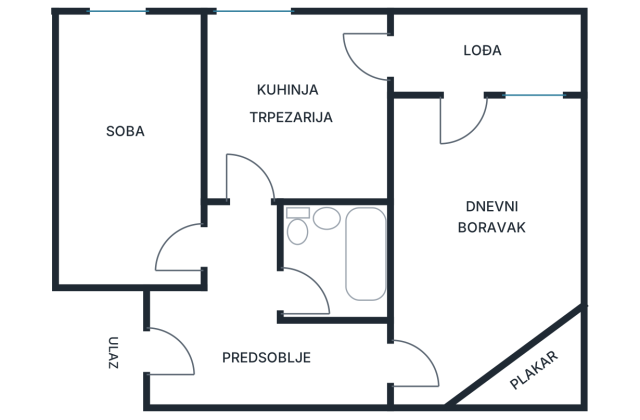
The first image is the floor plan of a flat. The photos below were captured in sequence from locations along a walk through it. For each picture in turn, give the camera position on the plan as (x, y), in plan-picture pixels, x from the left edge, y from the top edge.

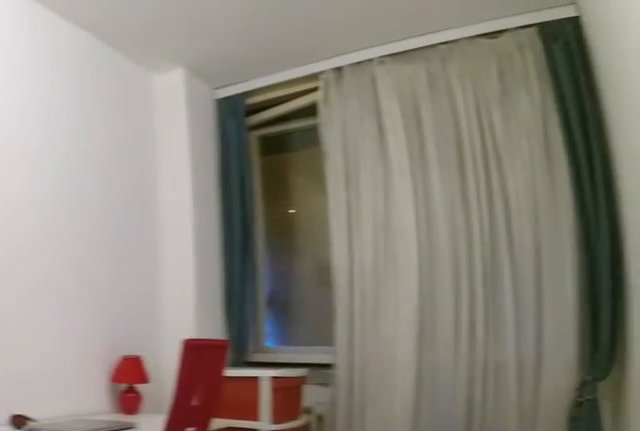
(164, 247)
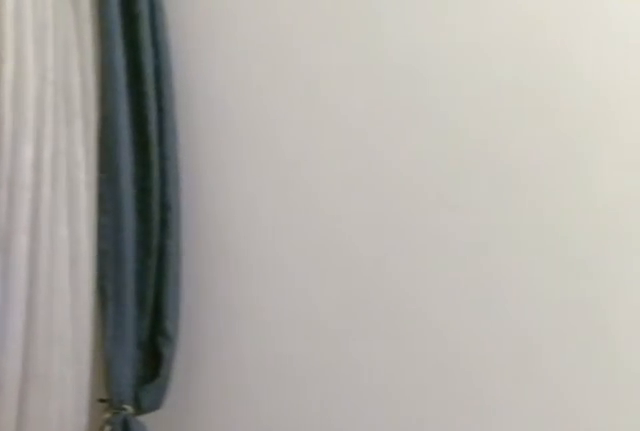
(109, 68)
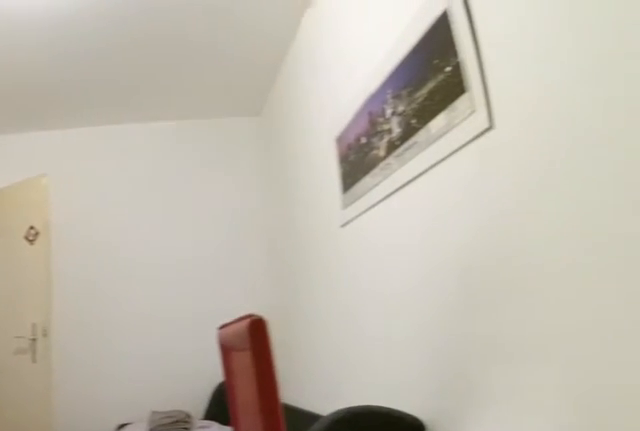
(110, 45)
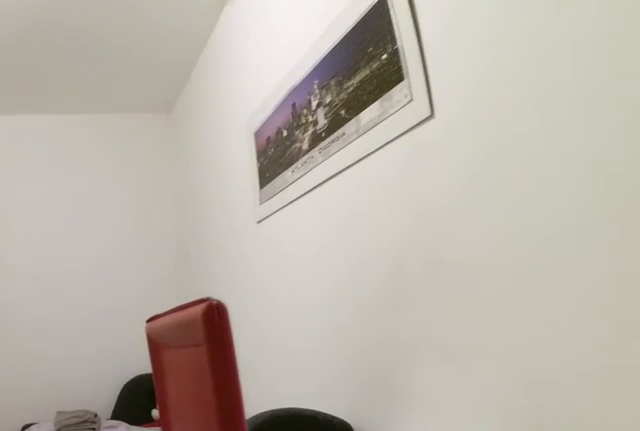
(119, 54)
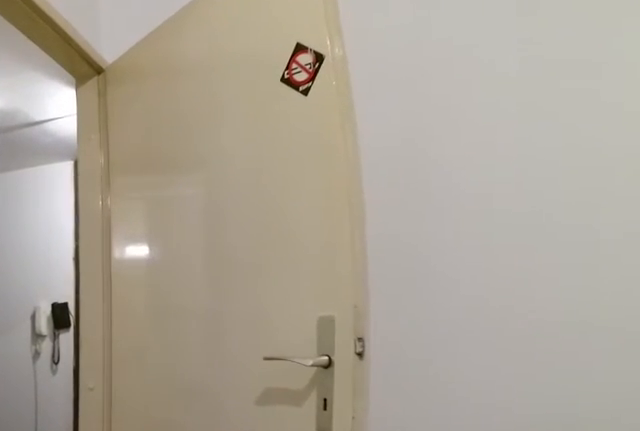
(161, 182)
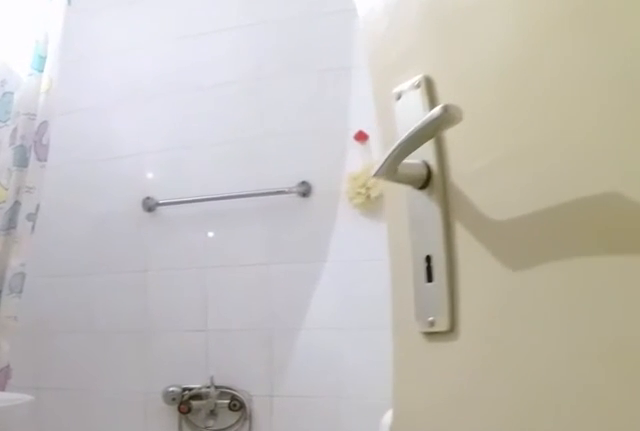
(268, 284)
